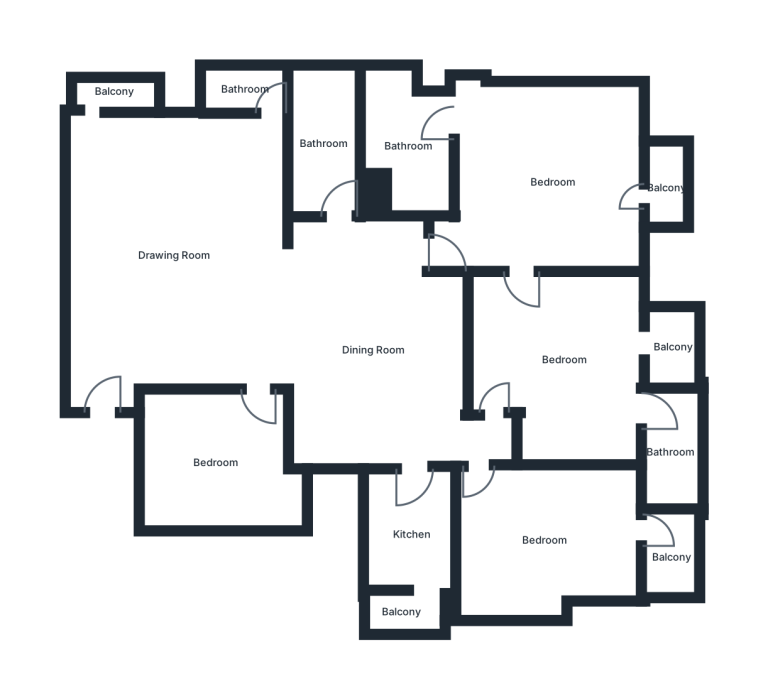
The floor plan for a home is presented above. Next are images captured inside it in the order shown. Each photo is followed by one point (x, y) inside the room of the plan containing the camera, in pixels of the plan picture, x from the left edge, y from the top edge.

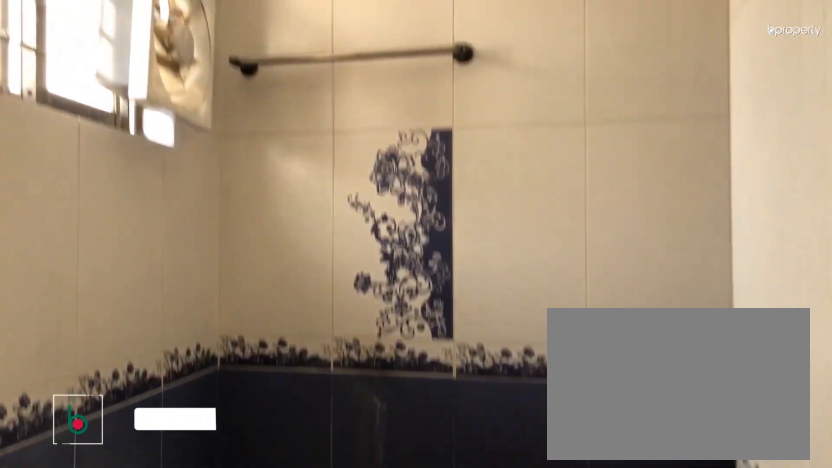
(670, 451)
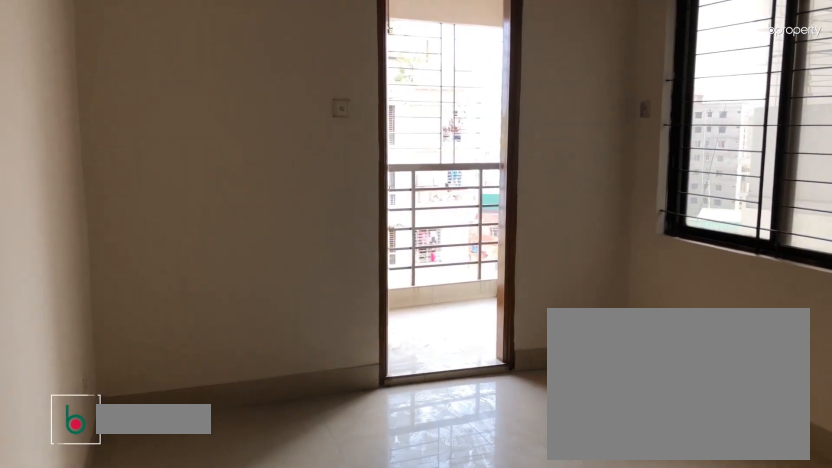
(545, 540)
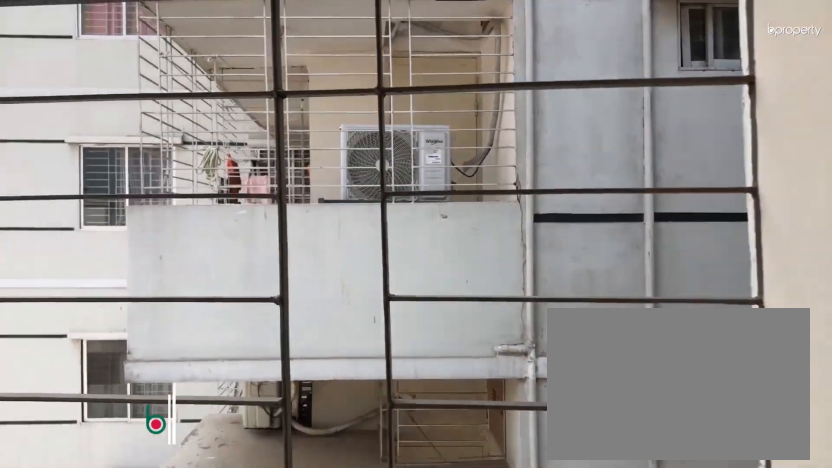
(670, 557)
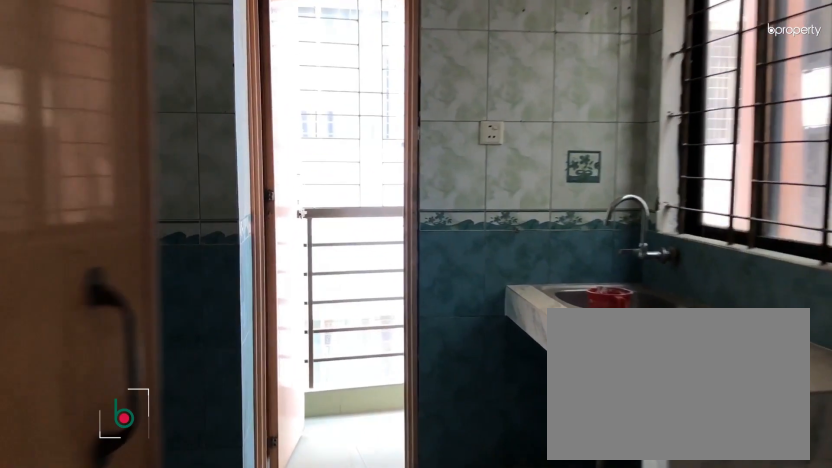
(410, 535)
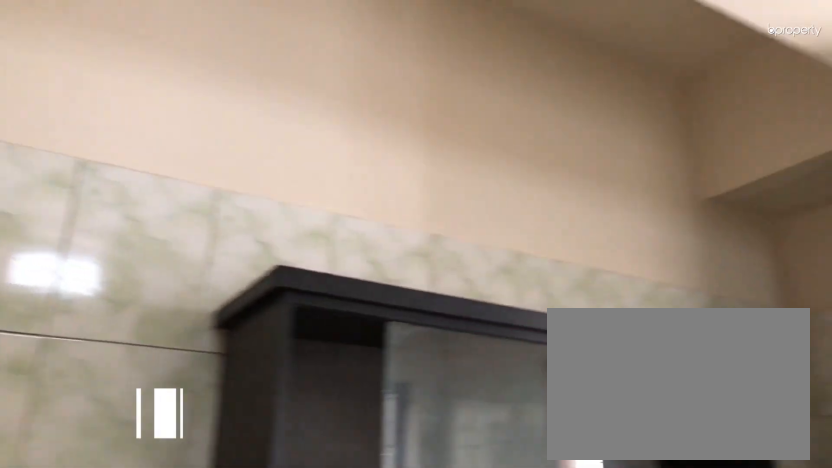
(410, 535)
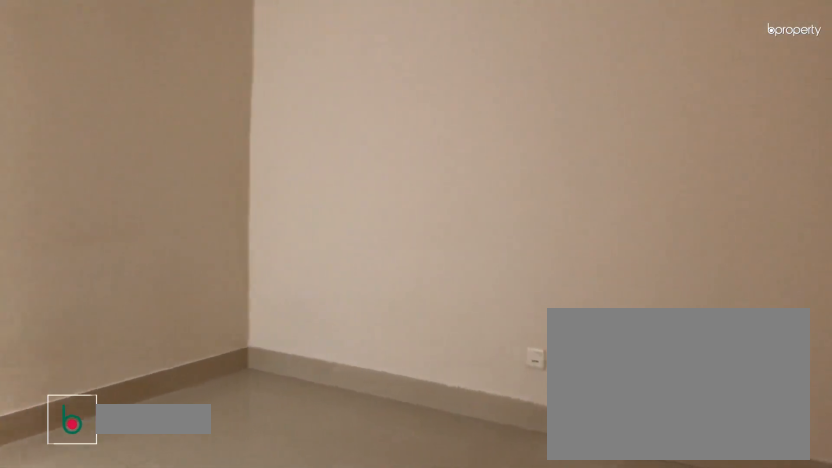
(214, 463)
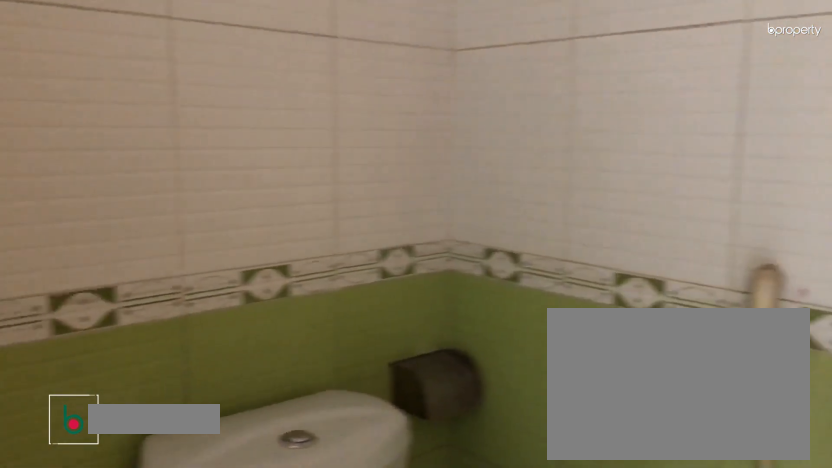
(243, 90)
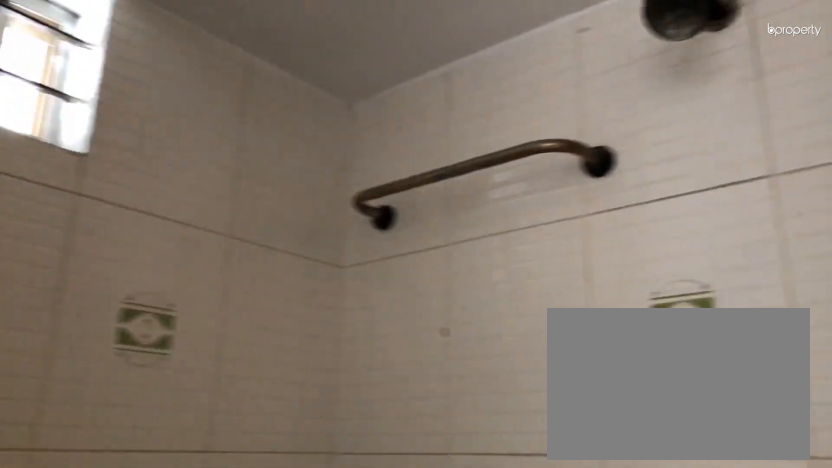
(243, 90)
